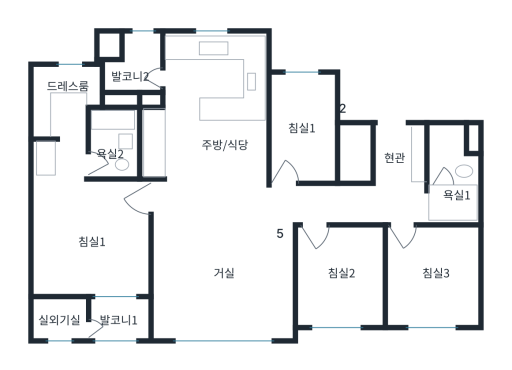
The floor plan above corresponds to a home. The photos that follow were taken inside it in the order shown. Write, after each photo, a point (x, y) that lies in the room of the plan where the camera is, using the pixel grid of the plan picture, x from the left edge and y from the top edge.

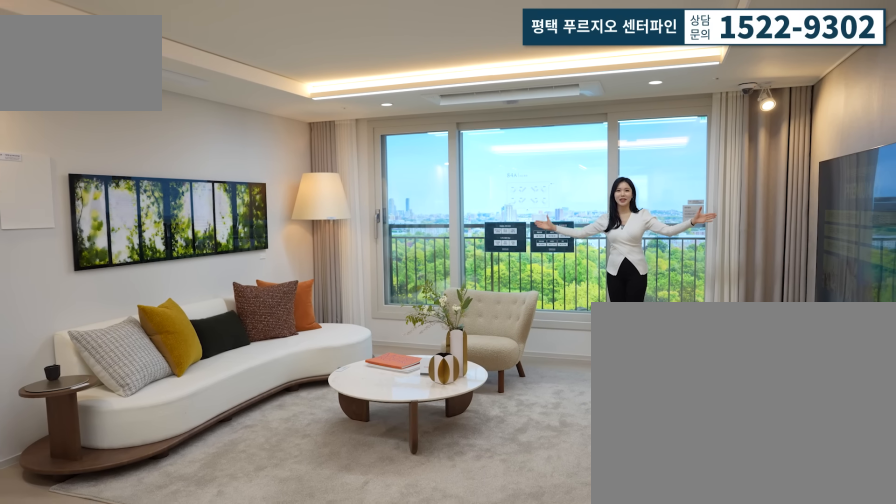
(219, 285)
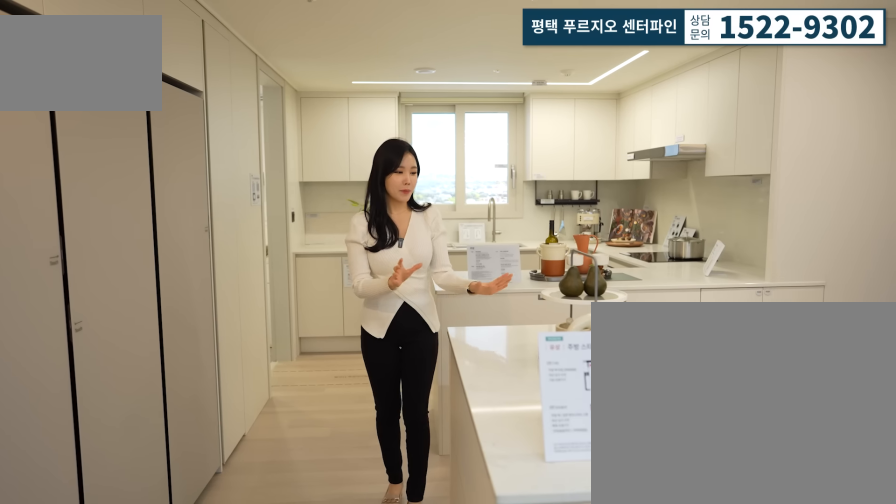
(219, 124)
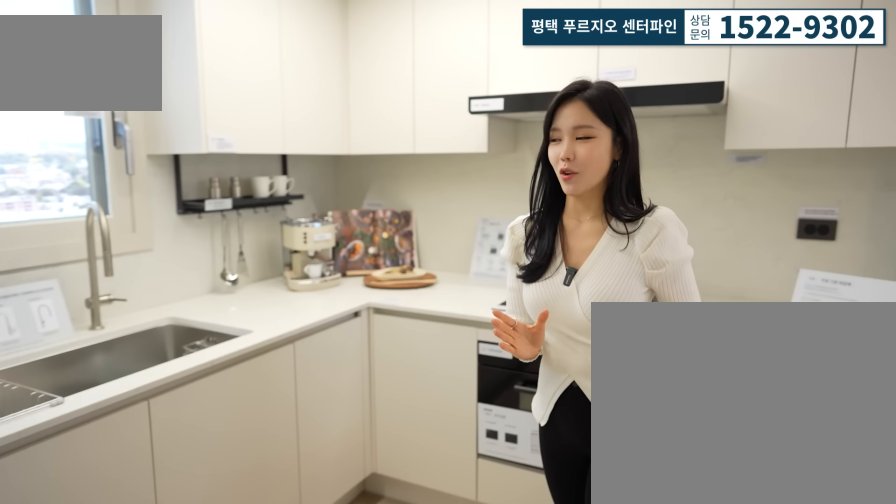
(219, 123)
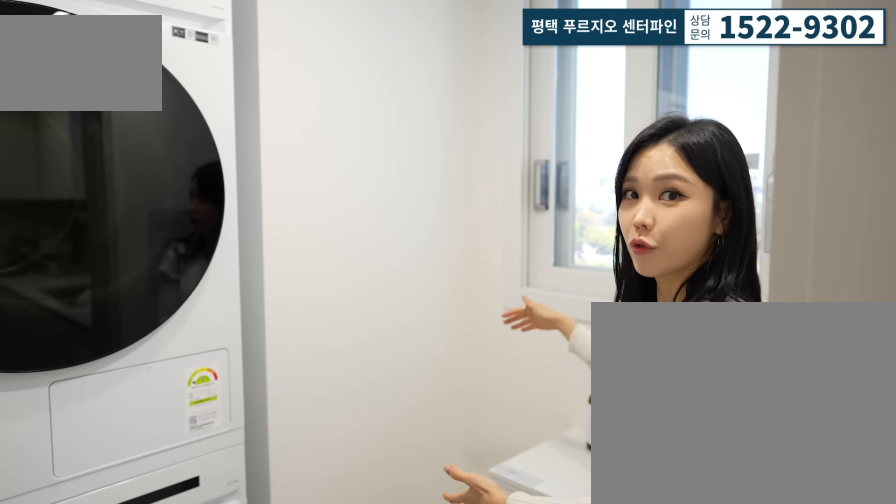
(127, 62)
